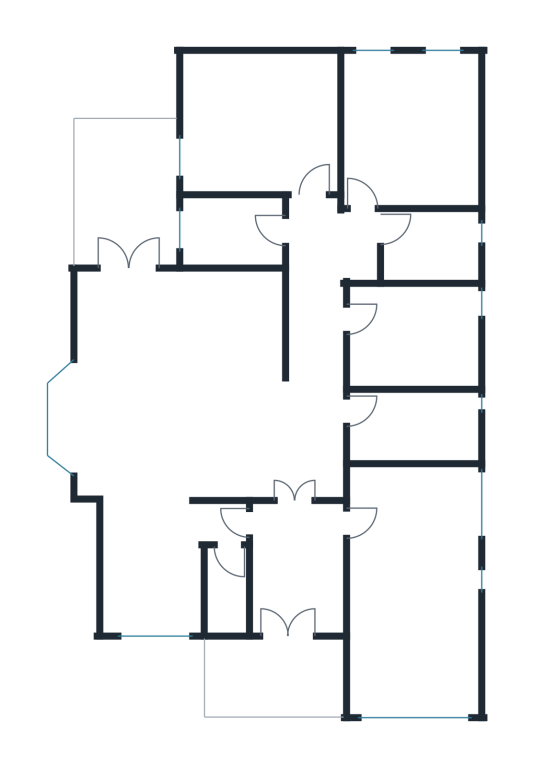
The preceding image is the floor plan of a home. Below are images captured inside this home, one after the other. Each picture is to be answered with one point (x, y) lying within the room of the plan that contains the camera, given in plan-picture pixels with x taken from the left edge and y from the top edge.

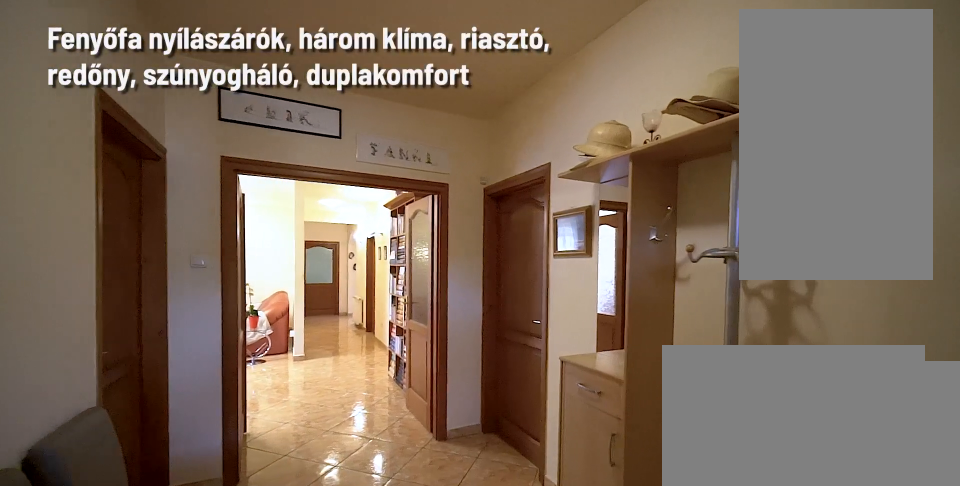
(296, 568)
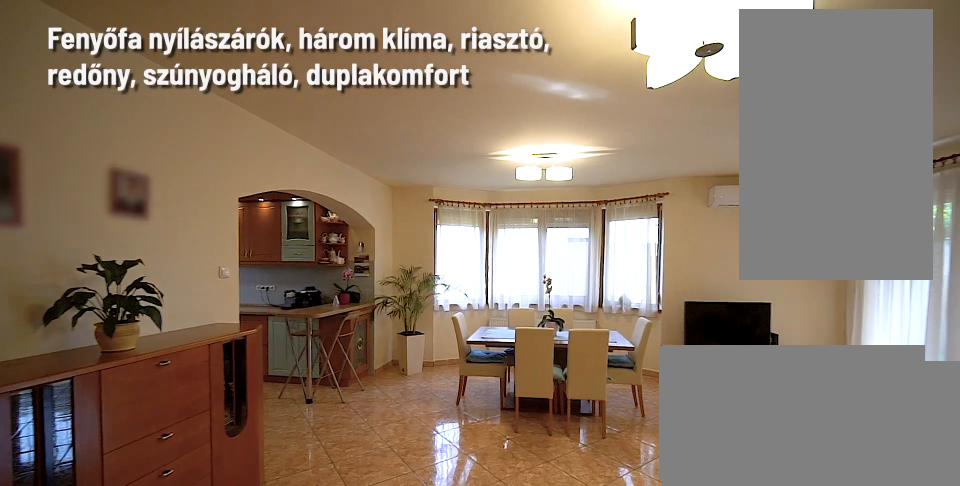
(173, 398)
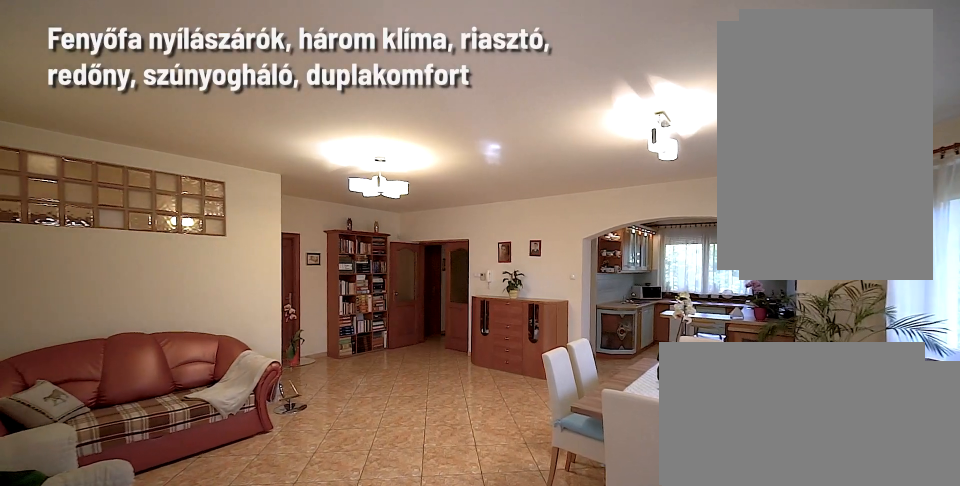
(173, 398)
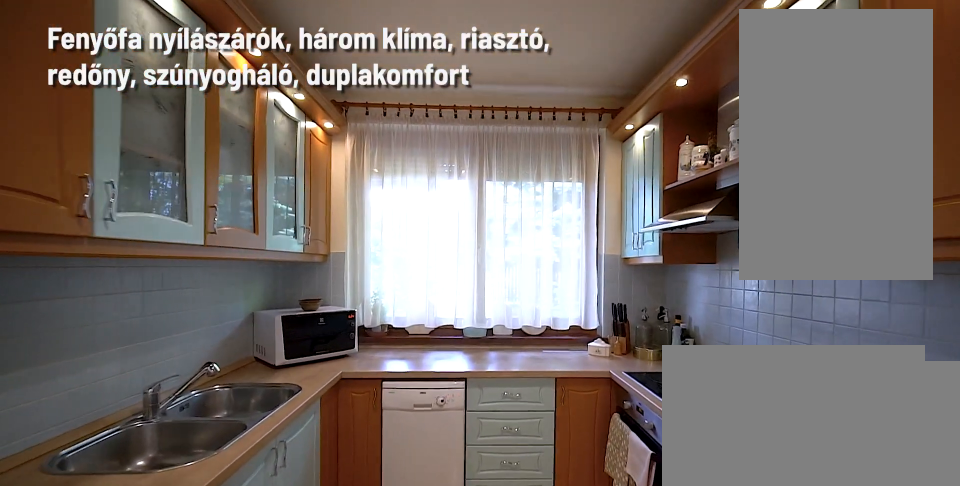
(153, 566)
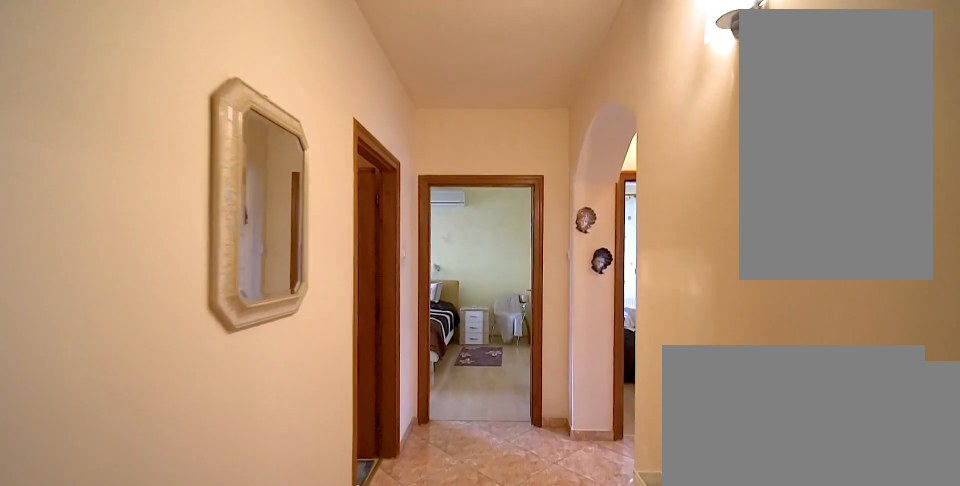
(318, 342)
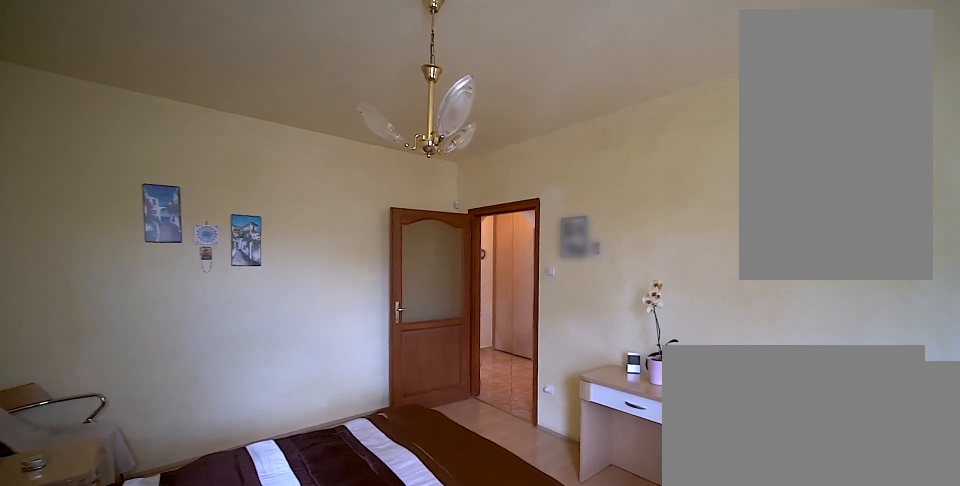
(264, 132)
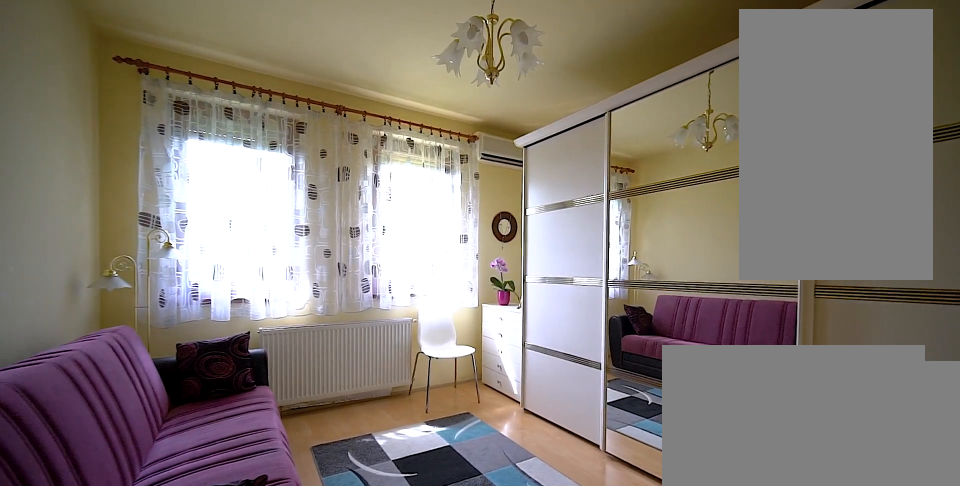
(412, 131)
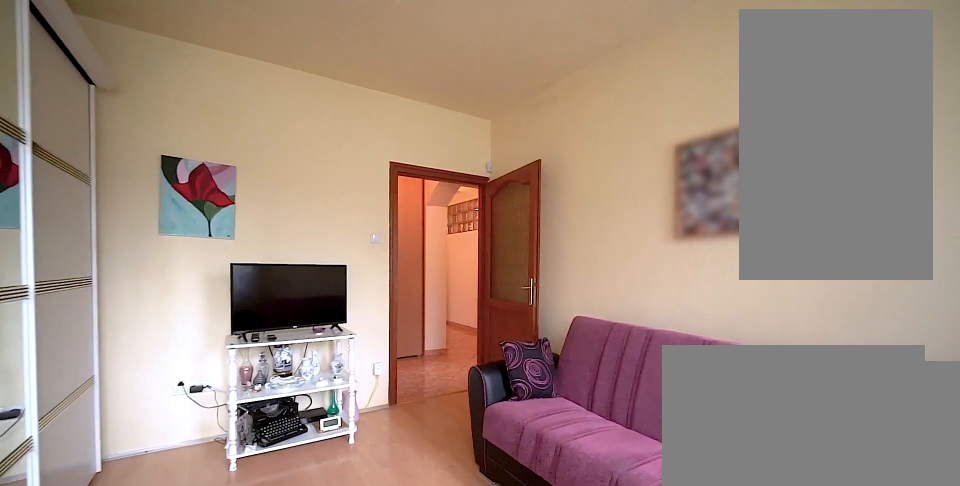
(412, 130)
